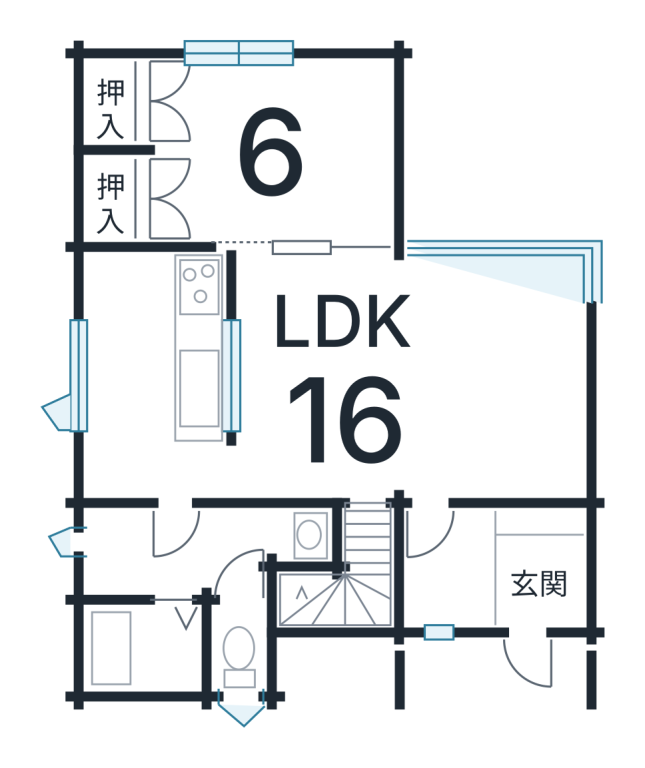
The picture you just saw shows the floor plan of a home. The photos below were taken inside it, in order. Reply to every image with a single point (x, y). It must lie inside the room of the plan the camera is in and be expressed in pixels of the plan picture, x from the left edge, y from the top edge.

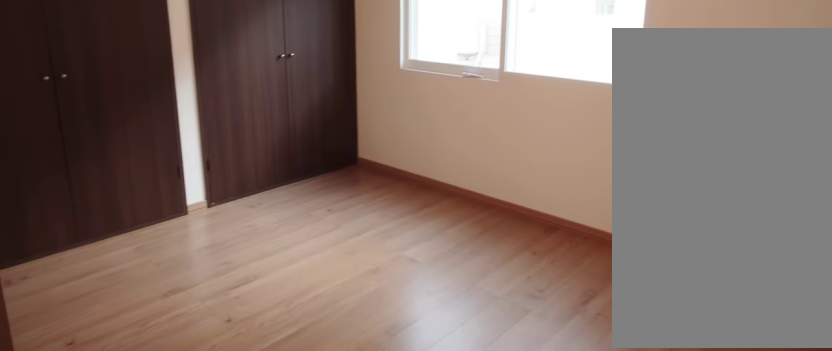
(281, 167)
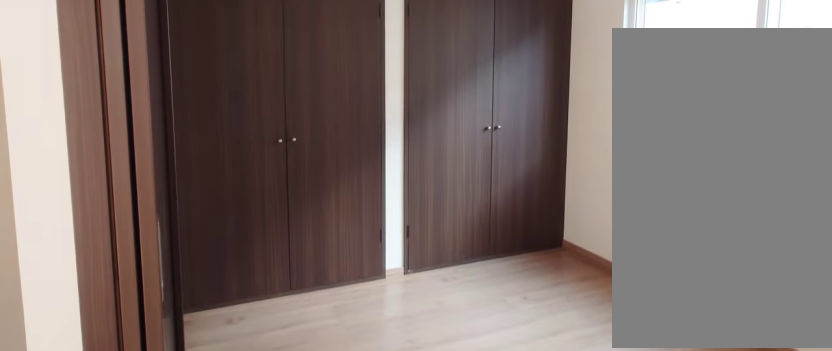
(281, 167)
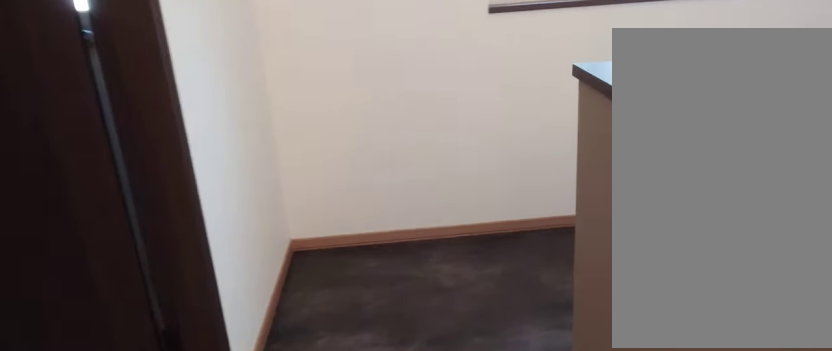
(155, 390)
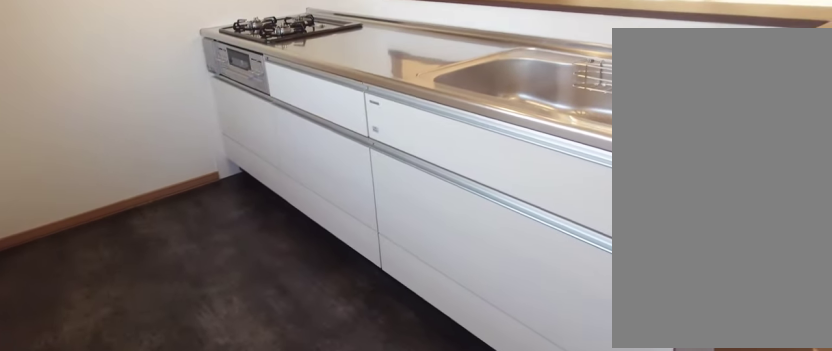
(155, 390)
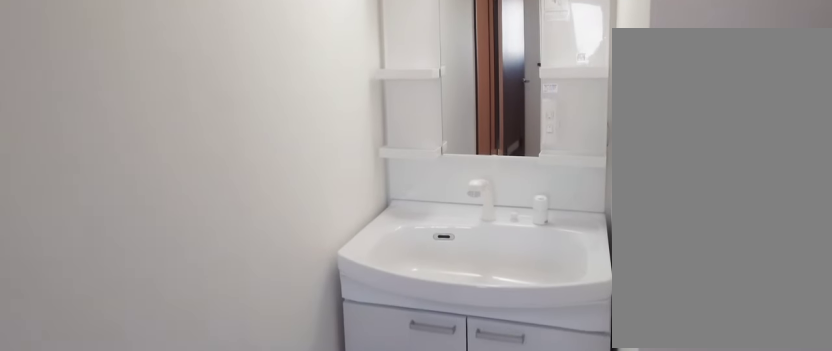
(155, 560)
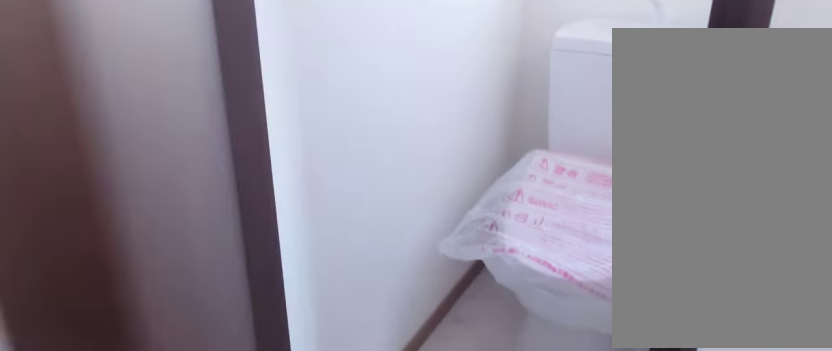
(236, 652)
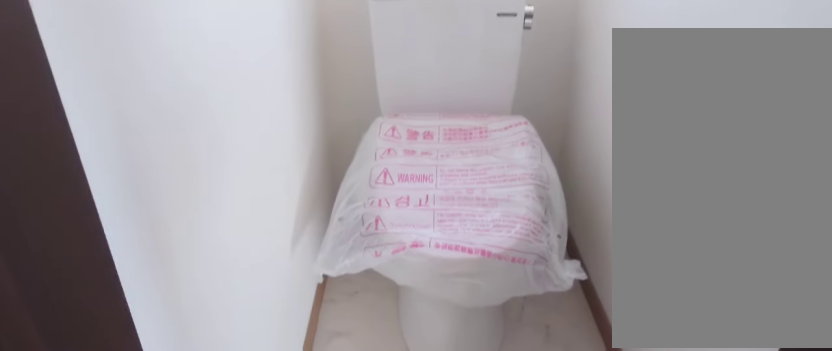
(236, 652)
